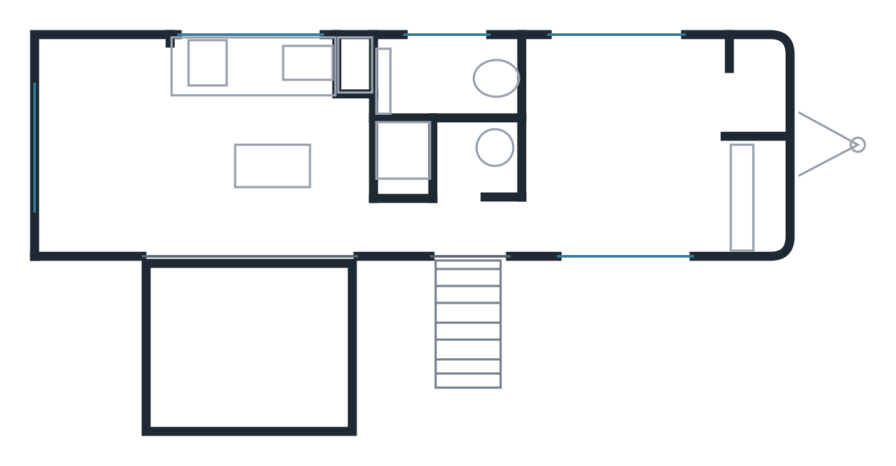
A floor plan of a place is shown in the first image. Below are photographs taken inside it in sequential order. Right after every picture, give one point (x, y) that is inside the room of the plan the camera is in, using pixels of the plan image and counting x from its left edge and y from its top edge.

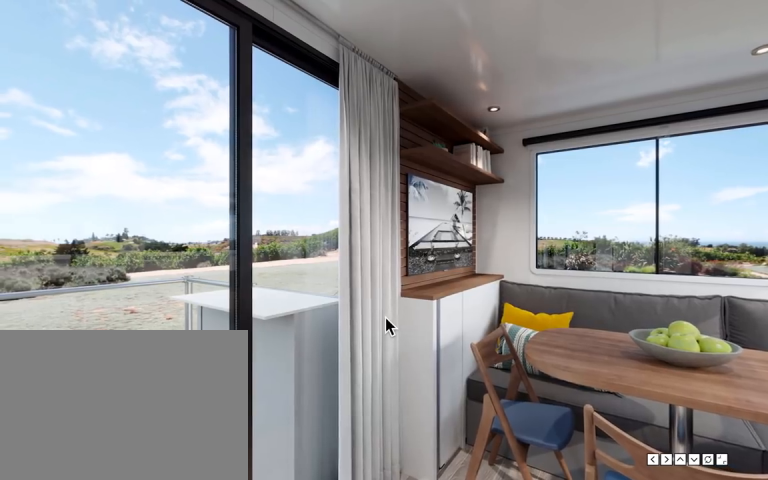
(271, 154)
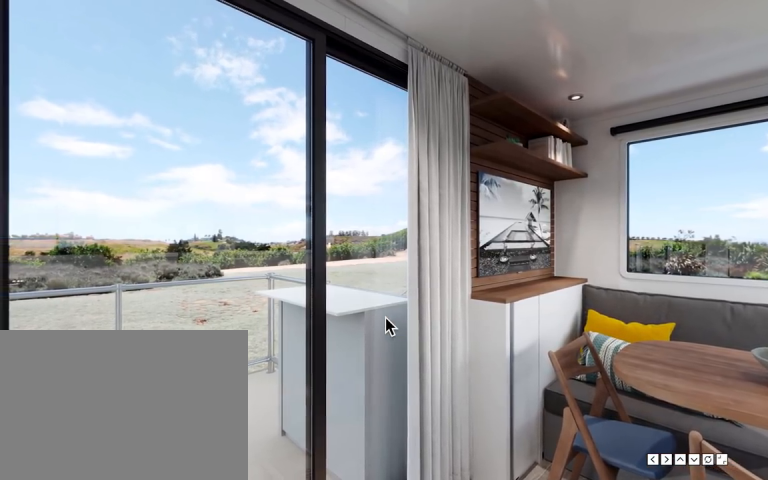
(271, 154)
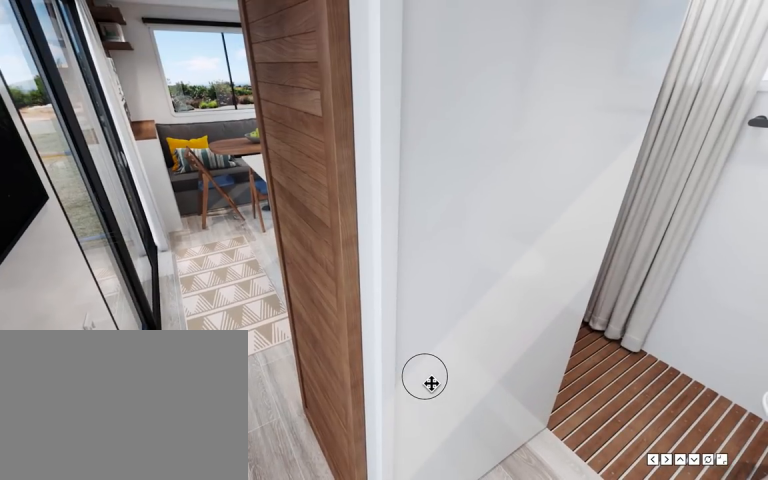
(450, 228)
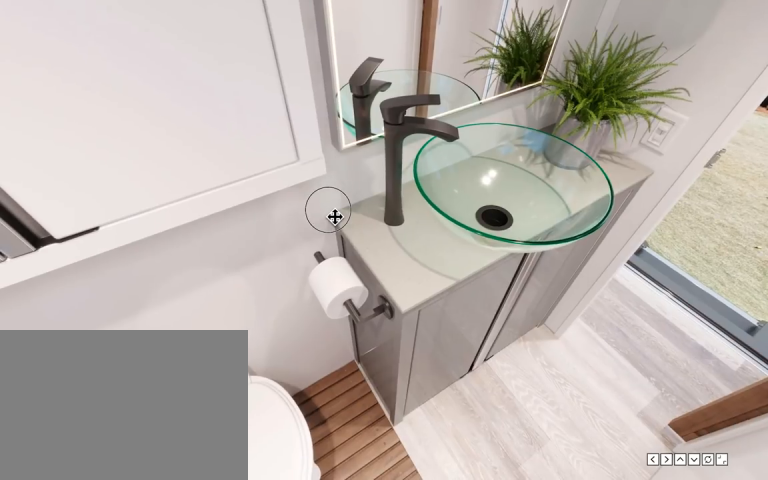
(452, 123)
